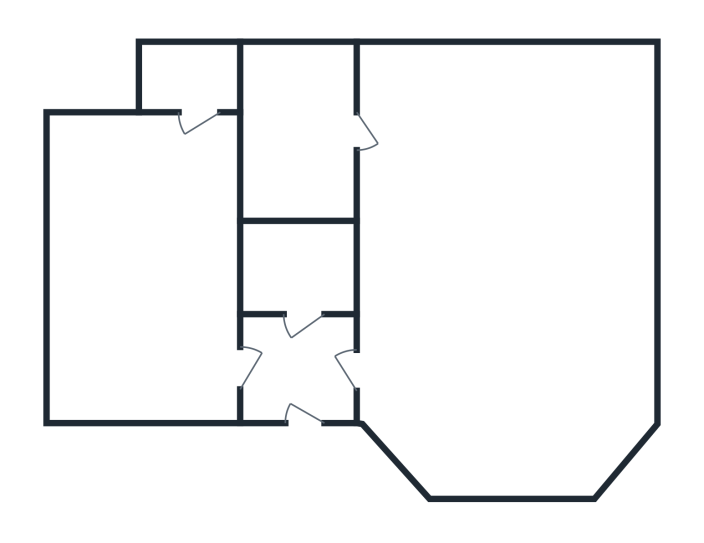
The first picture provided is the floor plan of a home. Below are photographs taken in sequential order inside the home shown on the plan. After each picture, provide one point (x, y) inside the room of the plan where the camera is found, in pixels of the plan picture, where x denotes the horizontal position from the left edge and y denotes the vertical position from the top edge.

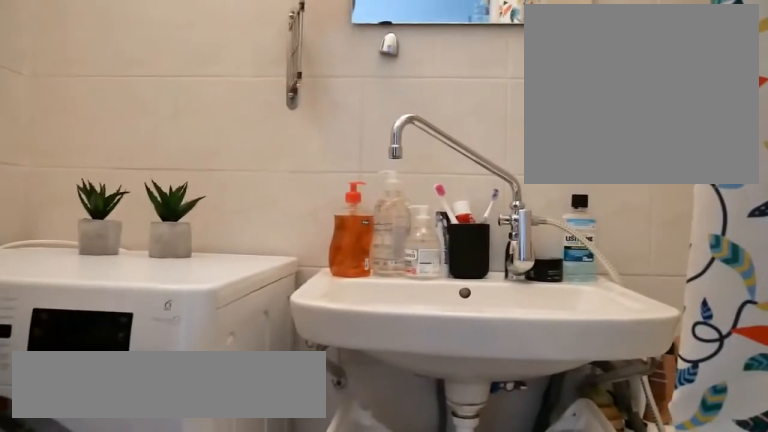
(338, 123)
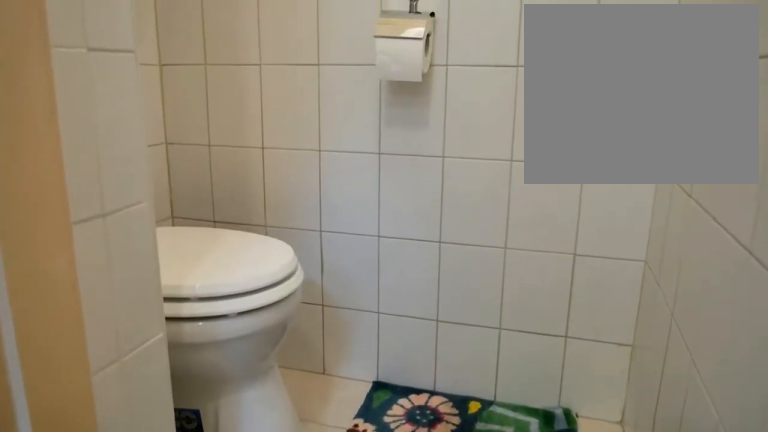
(302, 270)
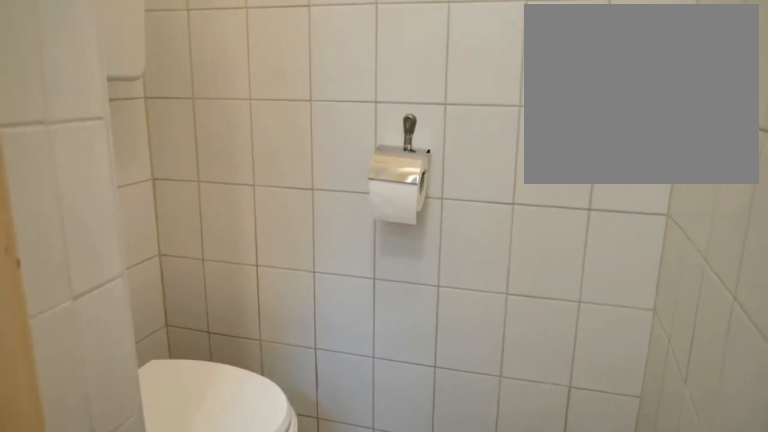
(302, 270)
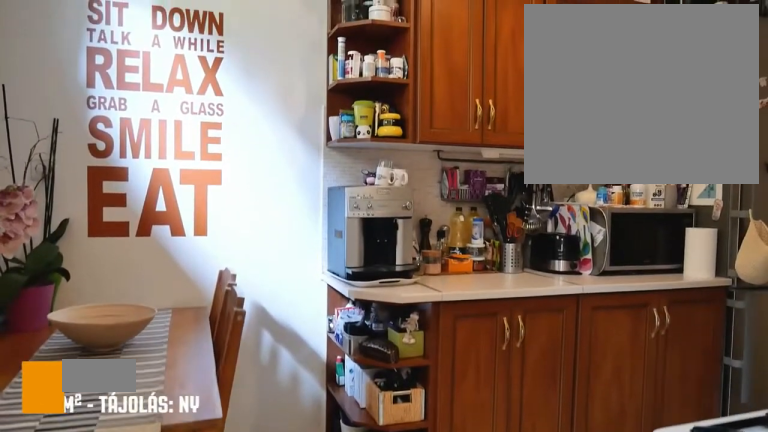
(161, 359)
